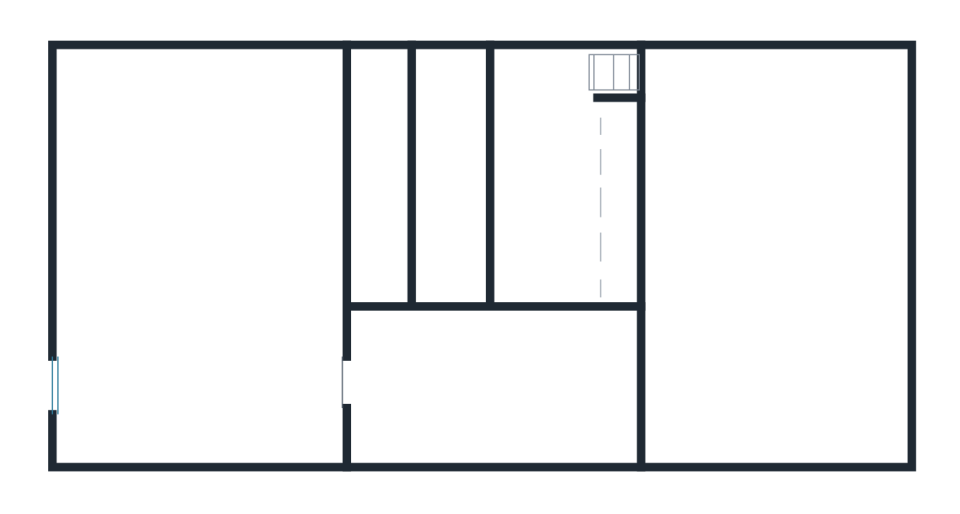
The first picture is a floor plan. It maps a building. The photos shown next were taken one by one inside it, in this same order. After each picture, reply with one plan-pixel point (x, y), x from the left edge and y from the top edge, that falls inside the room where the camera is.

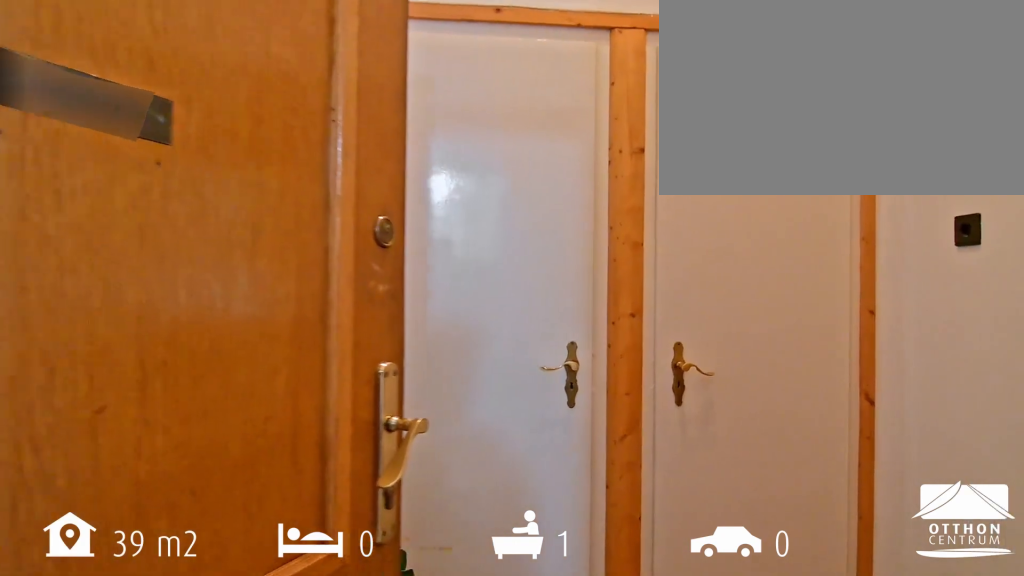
(494, 393)
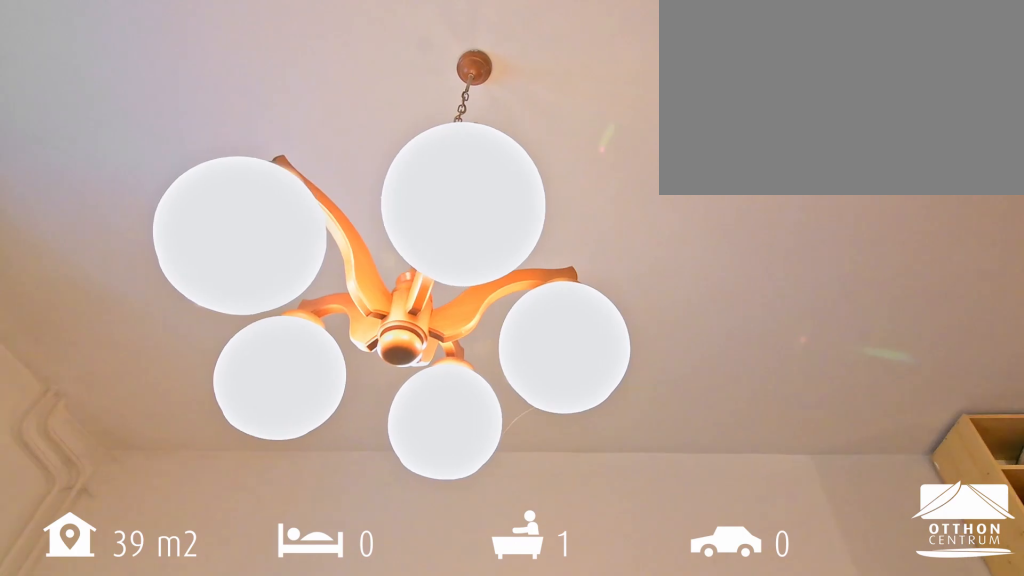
(781, 249)
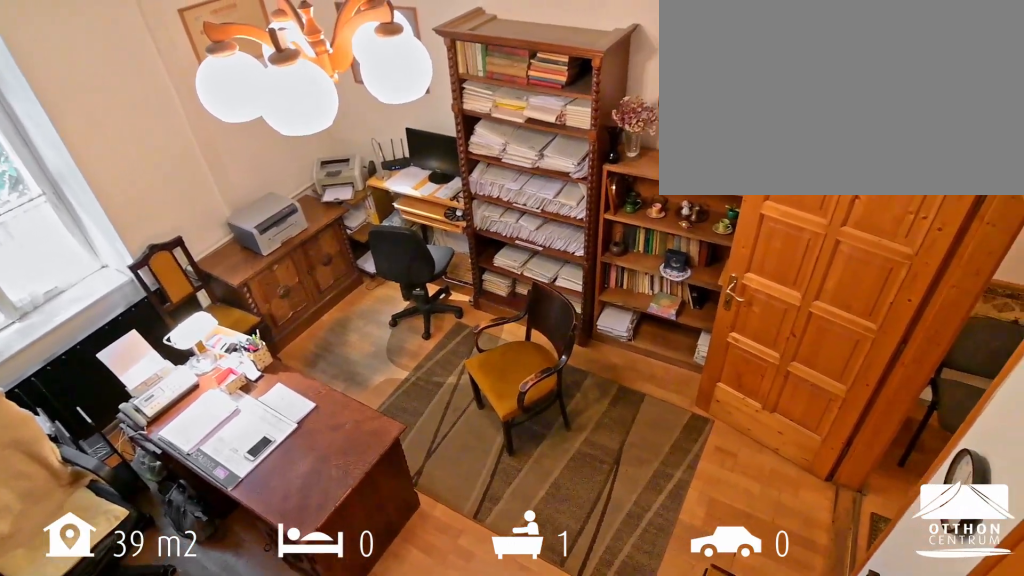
(781, 249)
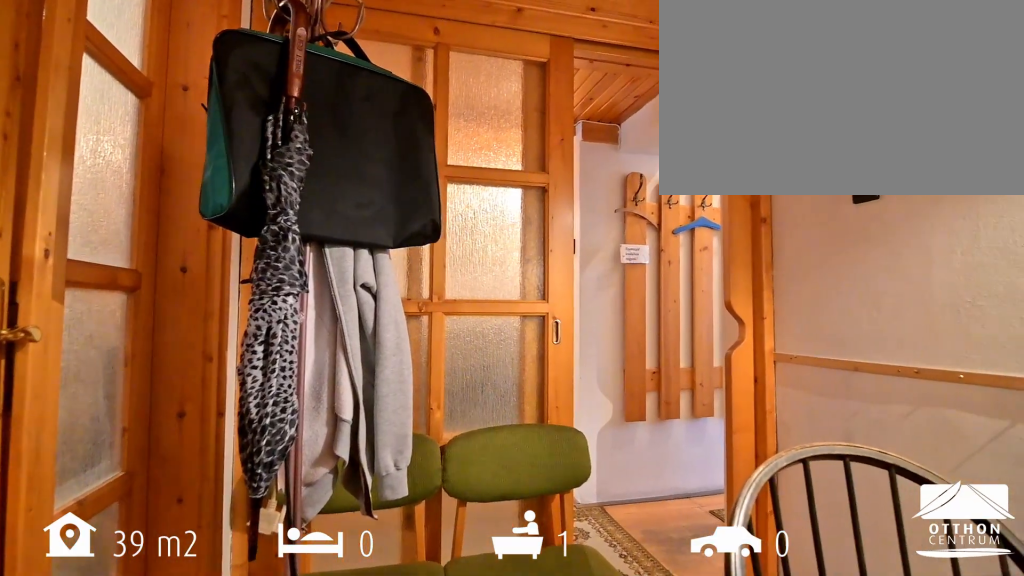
(553, 191)
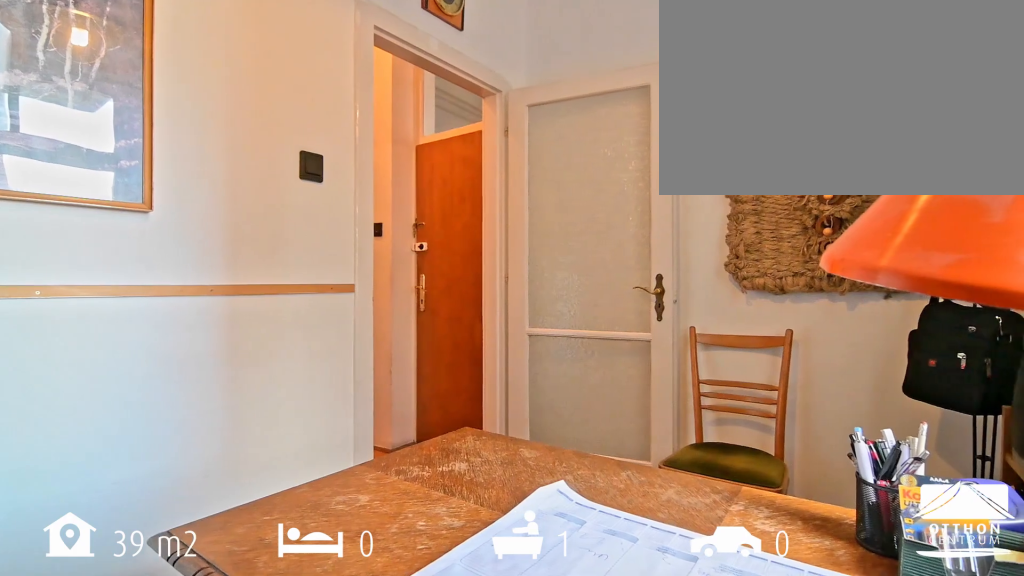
(282, 236)
